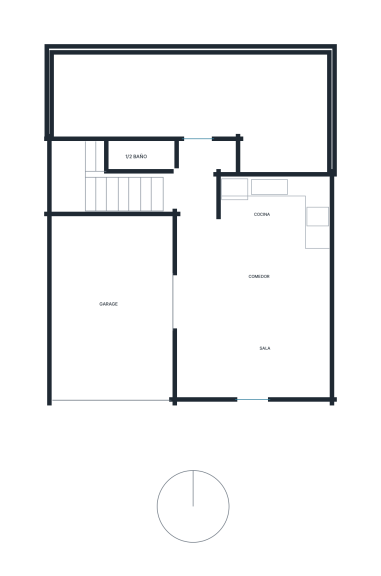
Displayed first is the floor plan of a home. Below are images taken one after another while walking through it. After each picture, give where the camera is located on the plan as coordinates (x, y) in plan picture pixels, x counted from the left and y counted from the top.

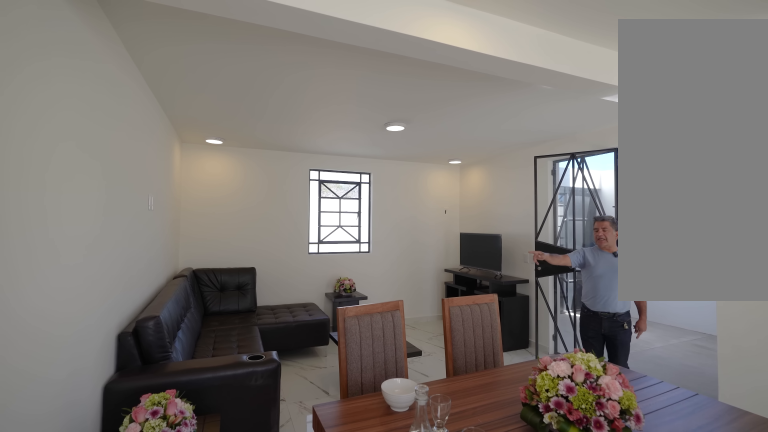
(298, 239)
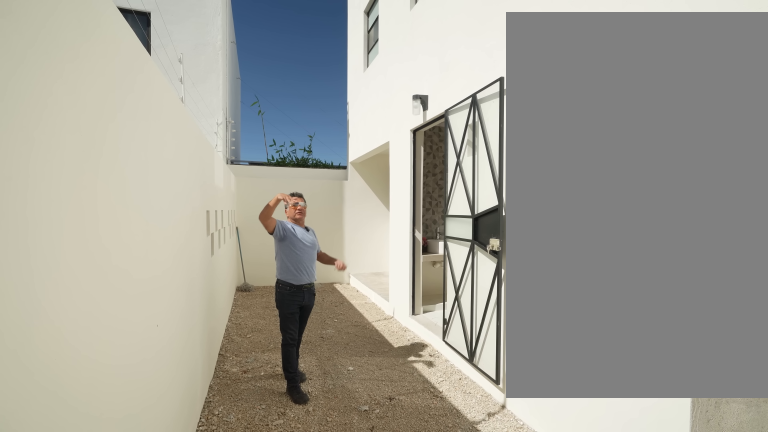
(77, 102)
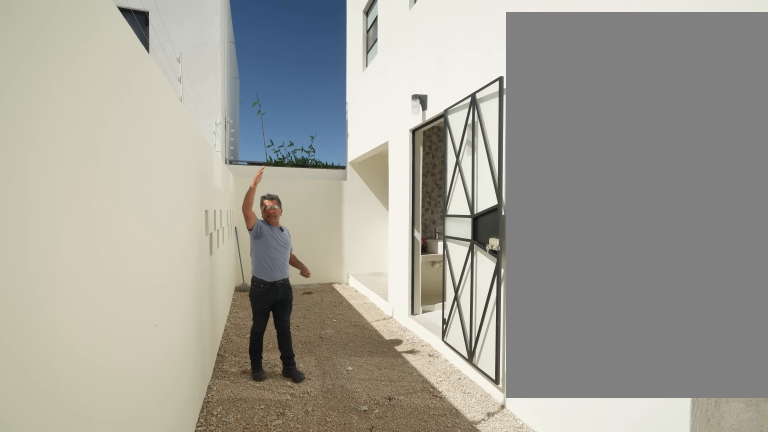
(70, 101)
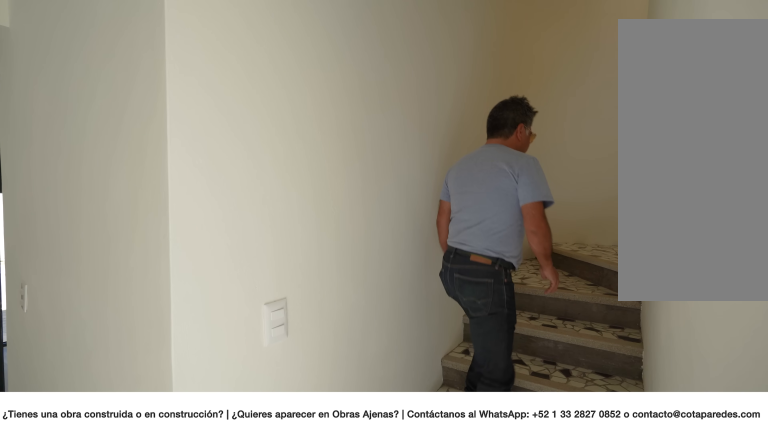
(191, 157)
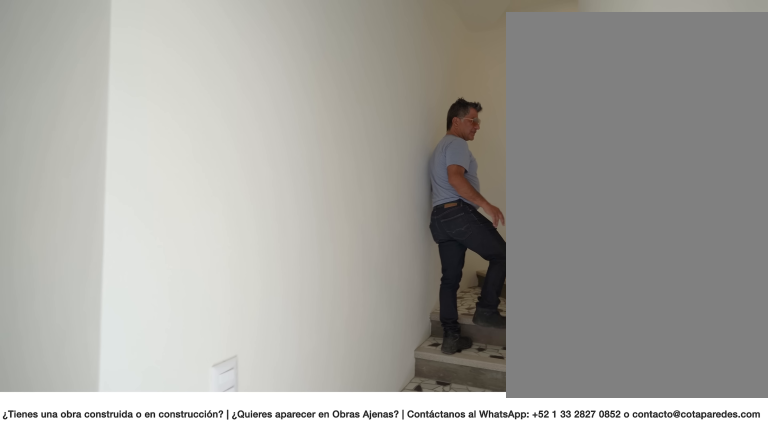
(188, 195)
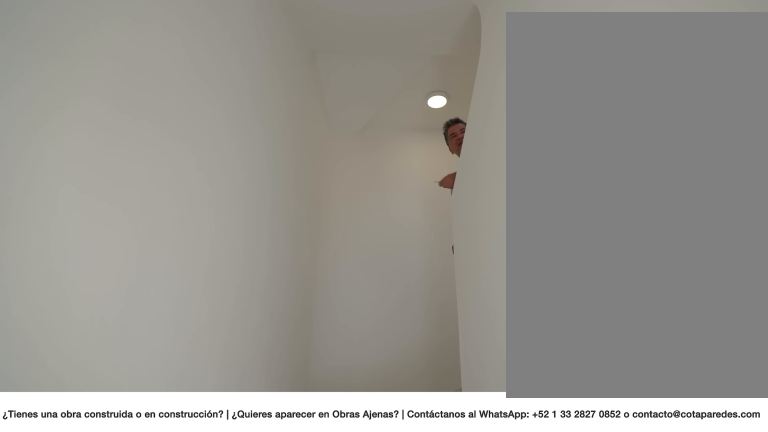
(170, 189)
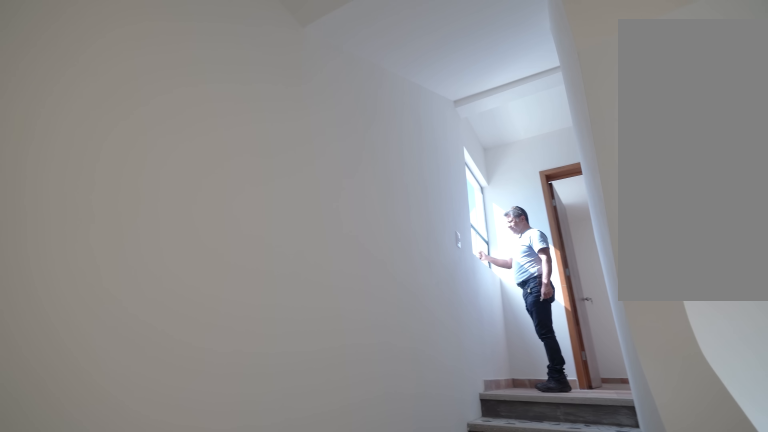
(78, 193)
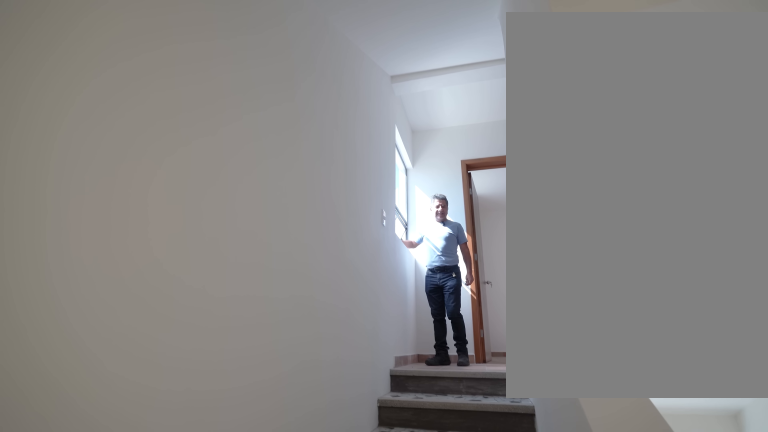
(74, 192)
